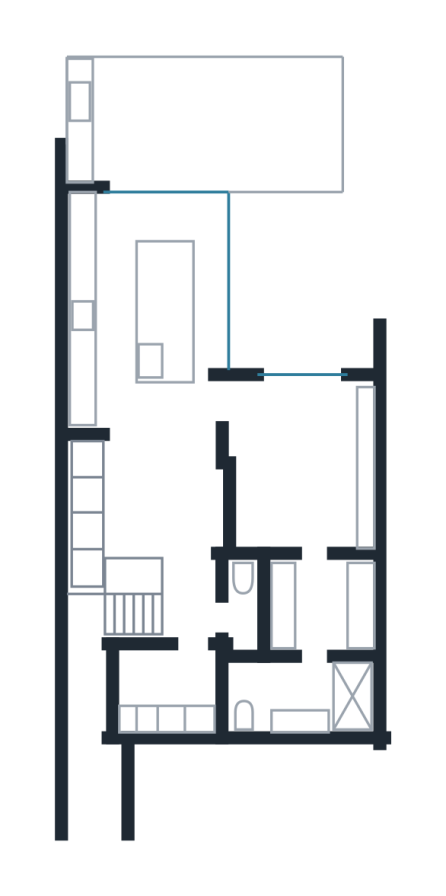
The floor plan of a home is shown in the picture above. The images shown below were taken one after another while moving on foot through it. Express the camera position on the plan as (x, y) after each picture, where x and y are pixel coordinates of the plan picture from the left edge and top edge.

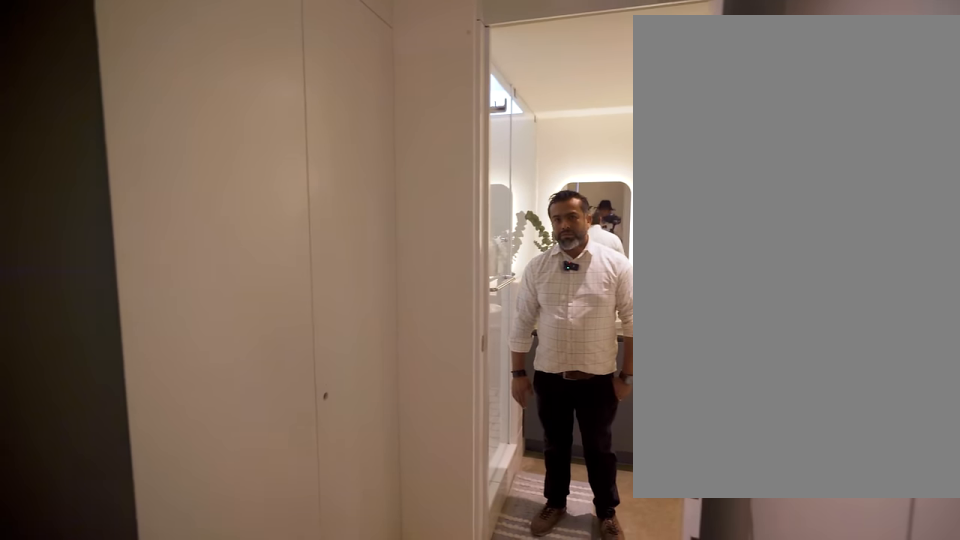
(314, 575)
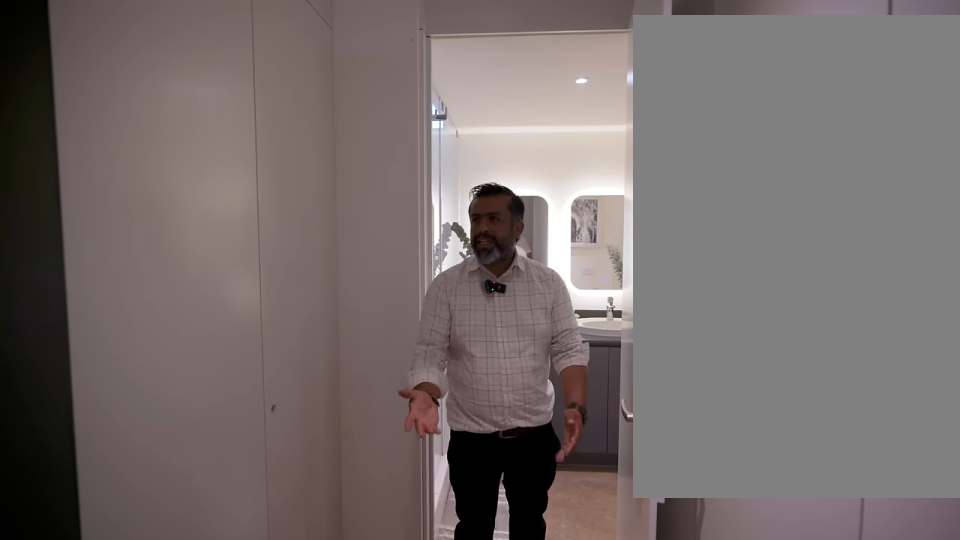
(314, 583)
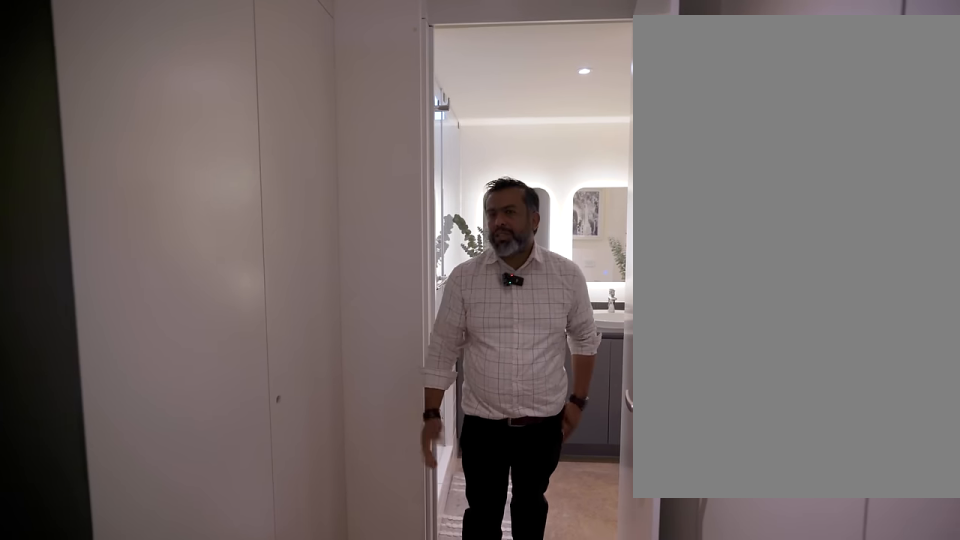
(314, 583)
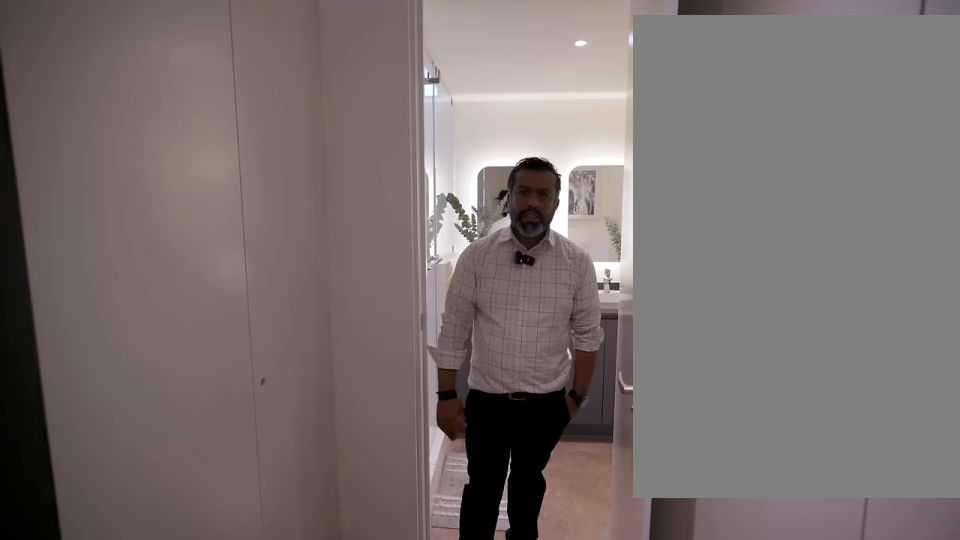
(314, 583)
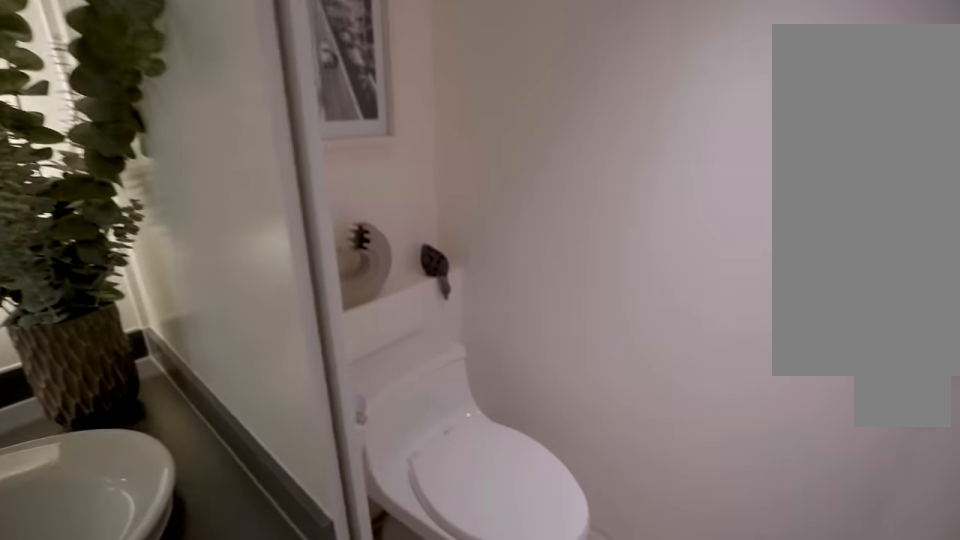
(307, 677)
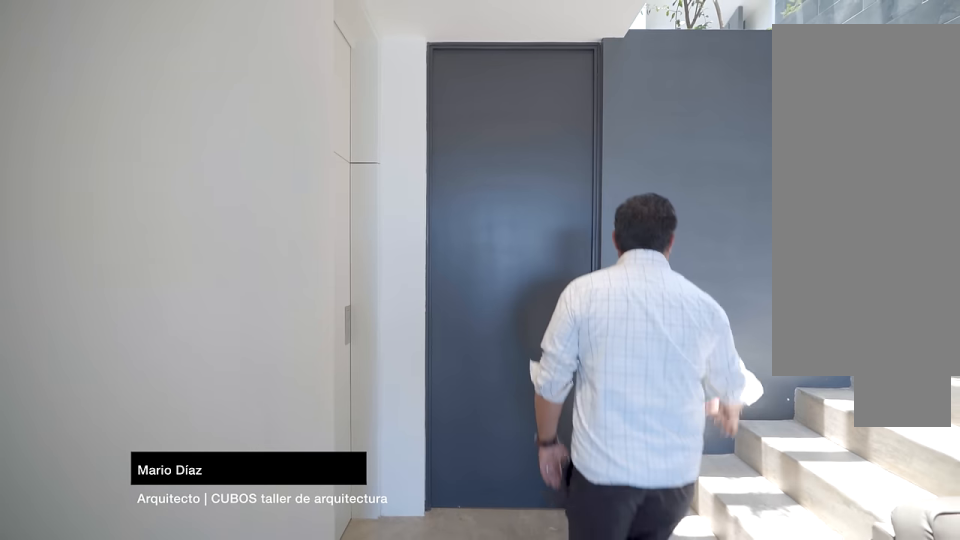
(241, 614)
